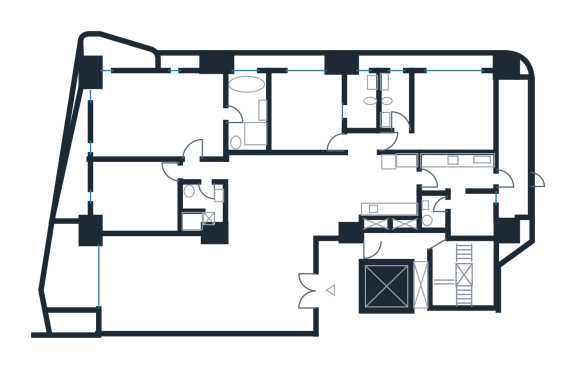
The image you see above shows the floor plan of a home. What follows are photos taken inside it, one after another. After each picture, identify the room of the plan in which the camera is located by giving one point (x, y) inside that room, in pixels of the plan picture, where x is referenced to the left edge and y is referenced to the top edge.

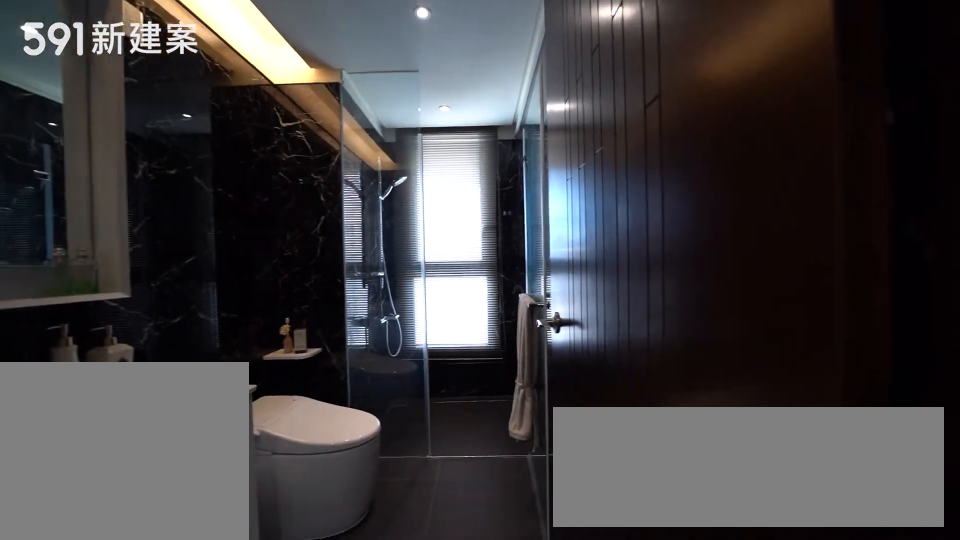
(397, 97)
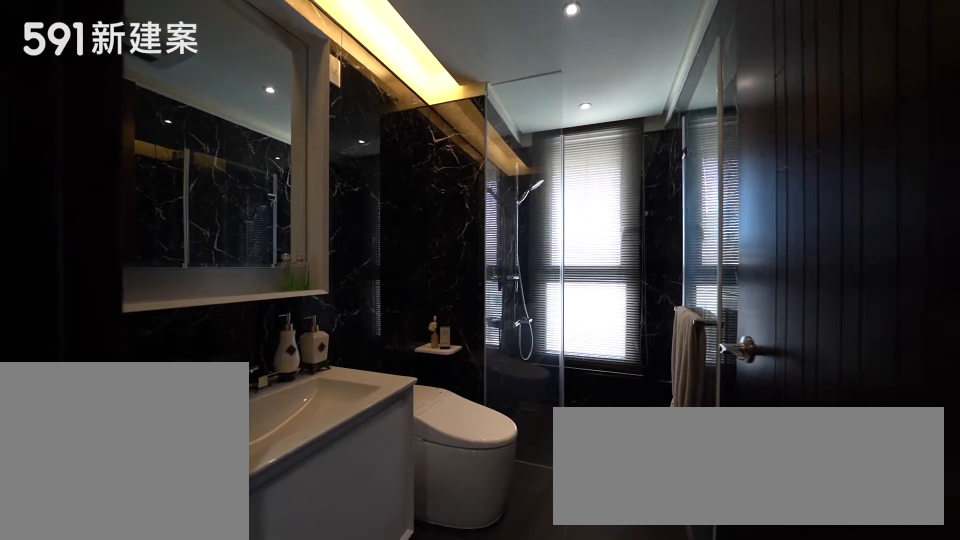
(397, 97)
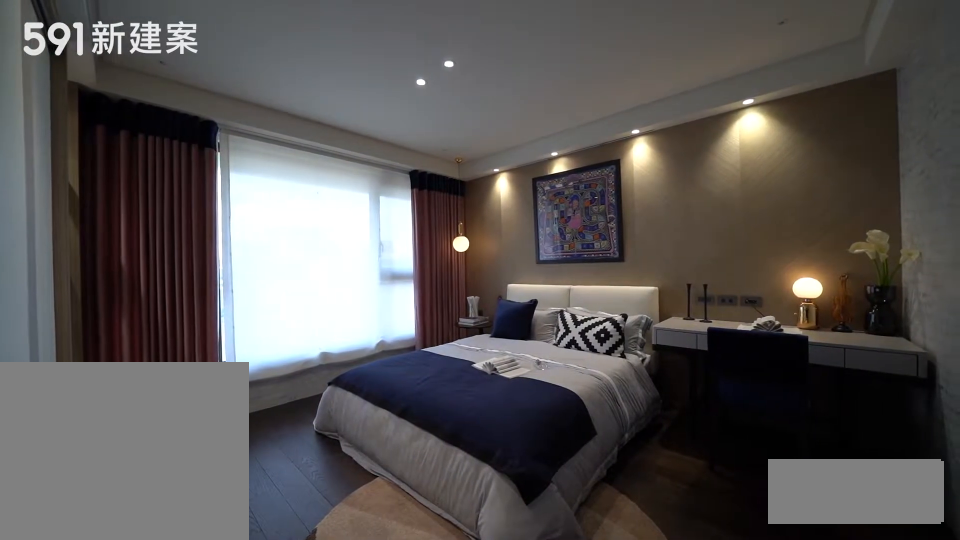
(449, 113)
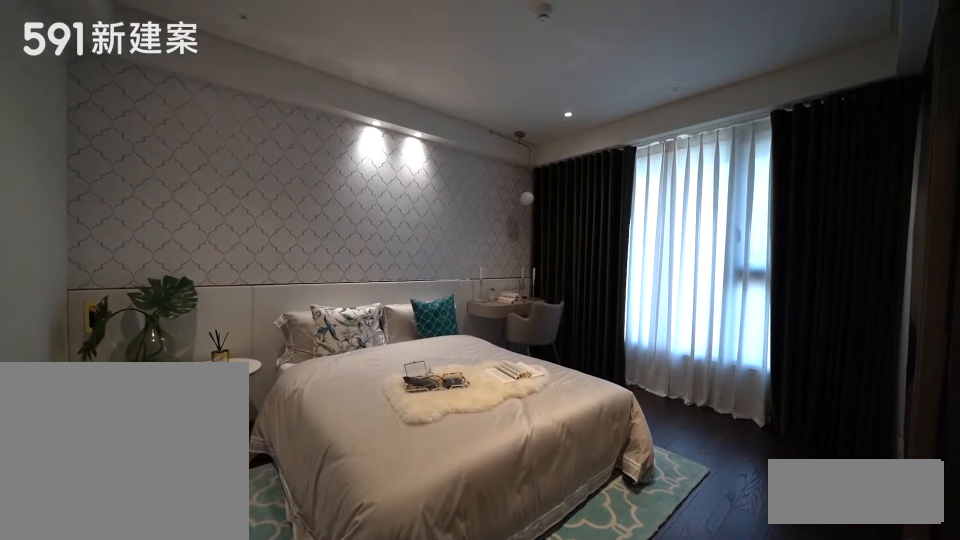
(305, 110)
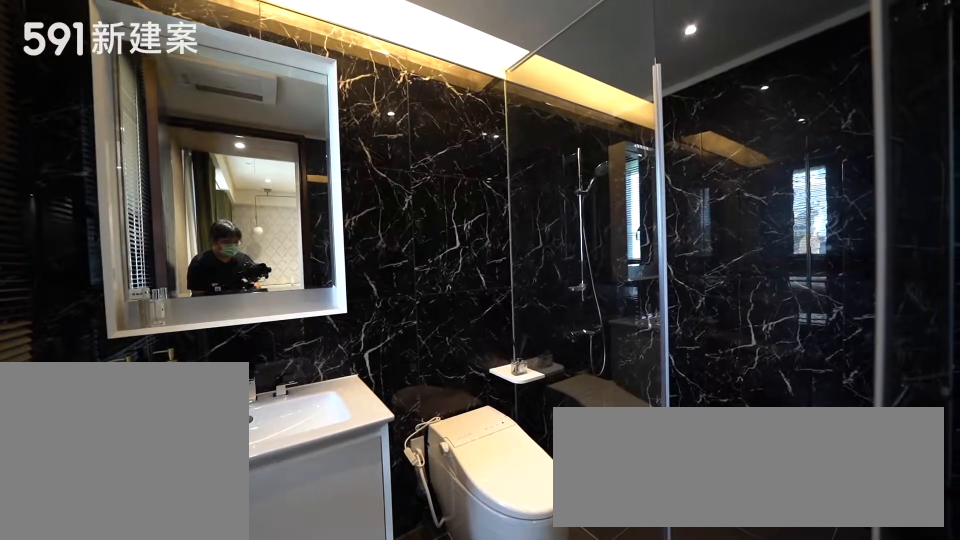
(362, 107)
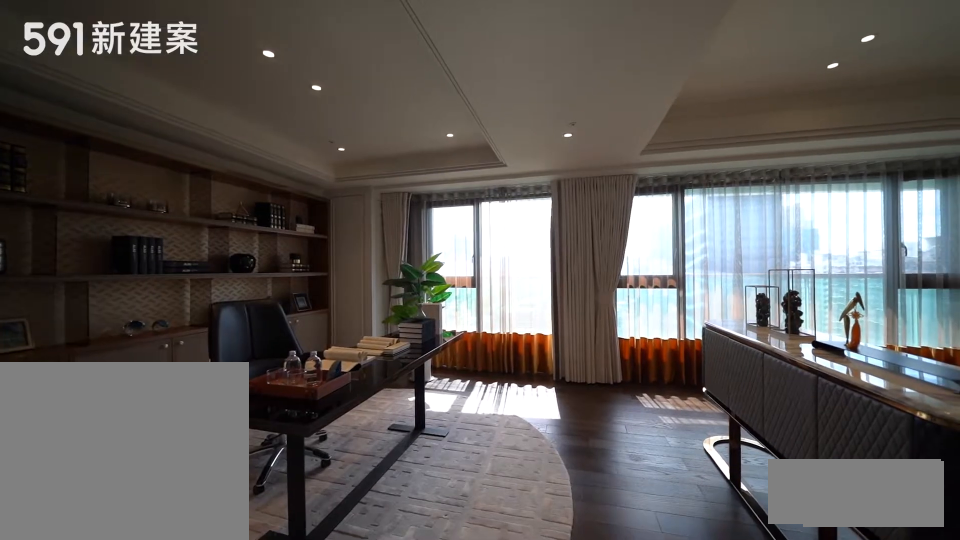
(137, 151)
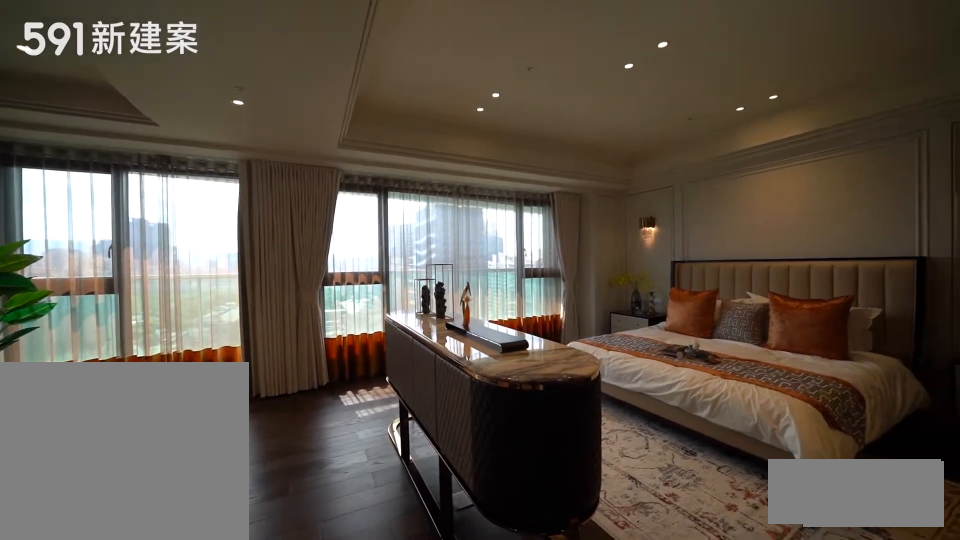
(137, 151)
